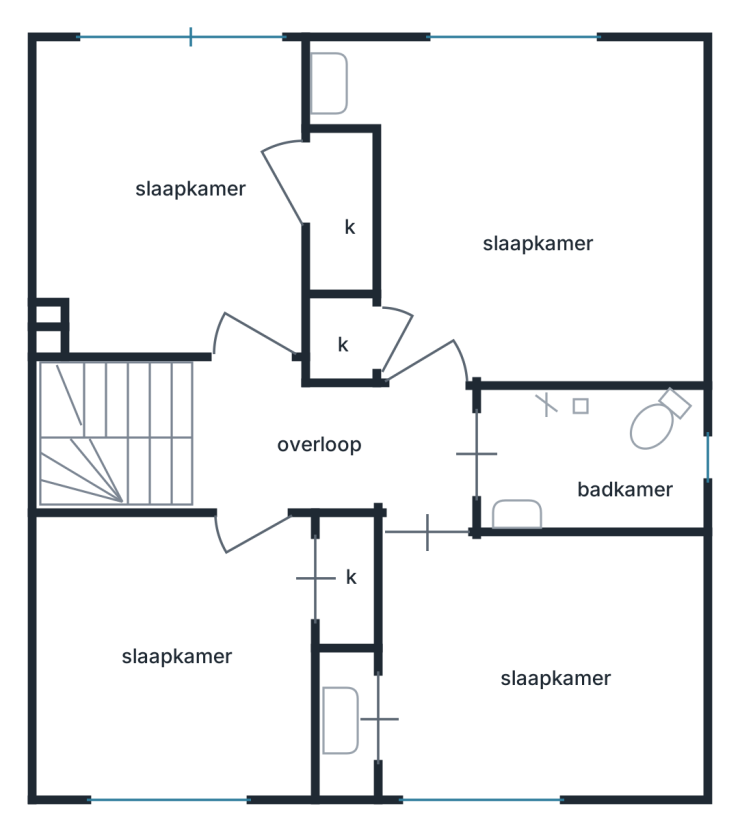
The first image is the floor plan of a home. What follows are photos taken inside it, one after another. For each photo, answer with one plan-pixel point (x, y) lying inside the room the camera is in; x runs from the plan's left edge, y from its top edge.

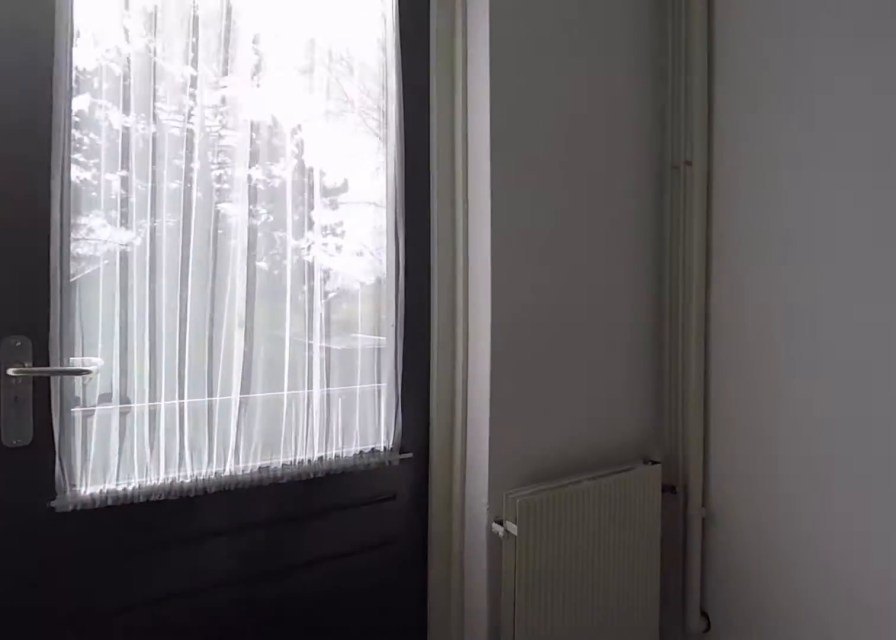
(173, 198)
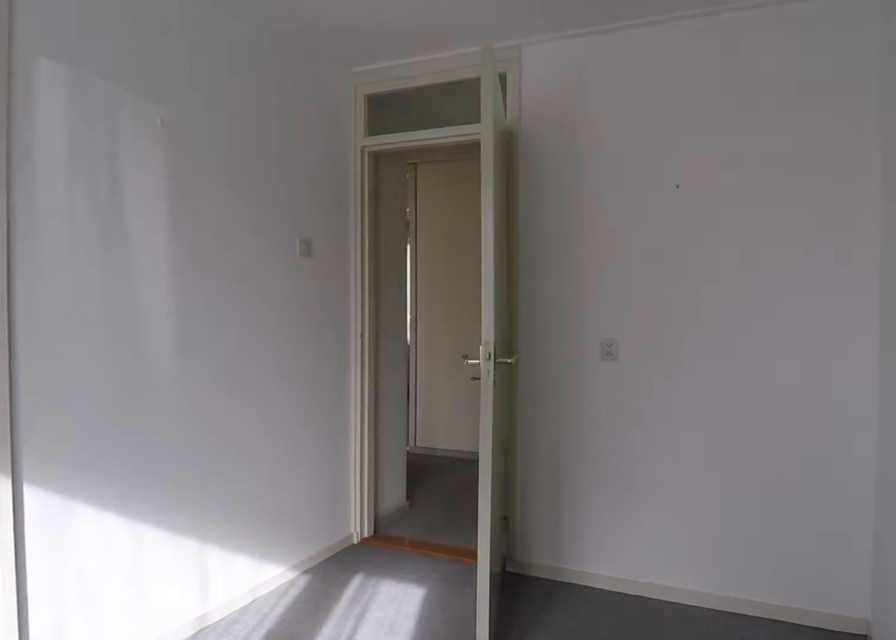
(173, 198)
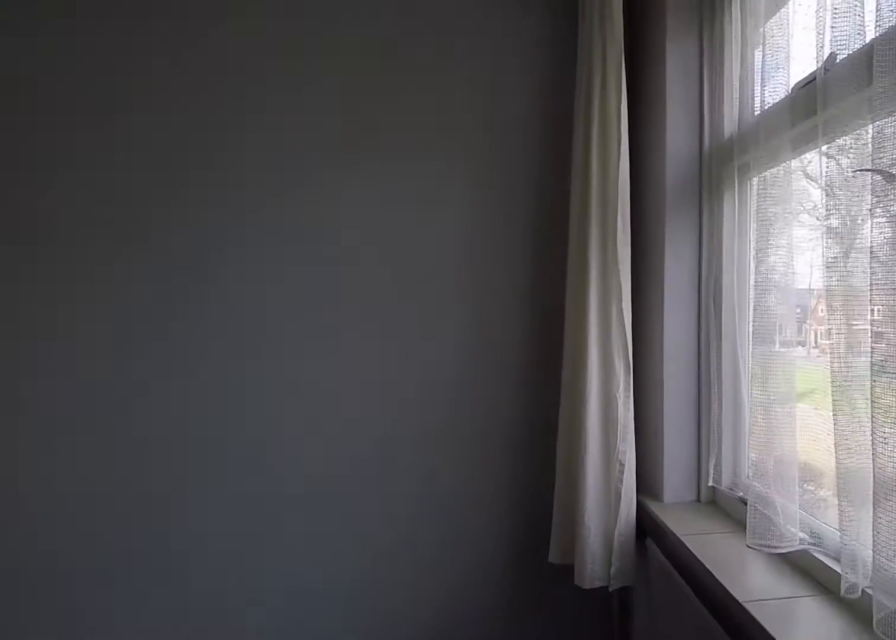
(175, 654)
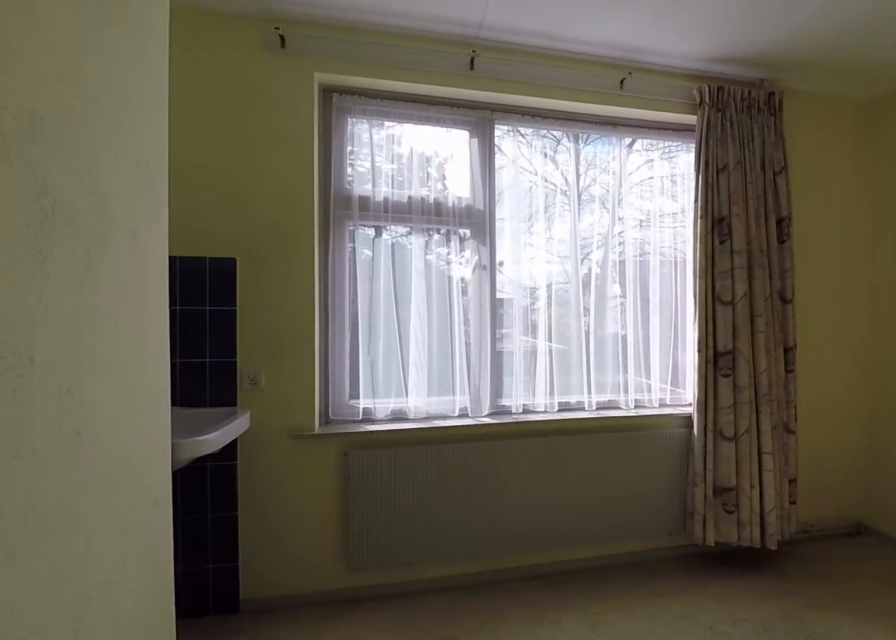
(528, 209)
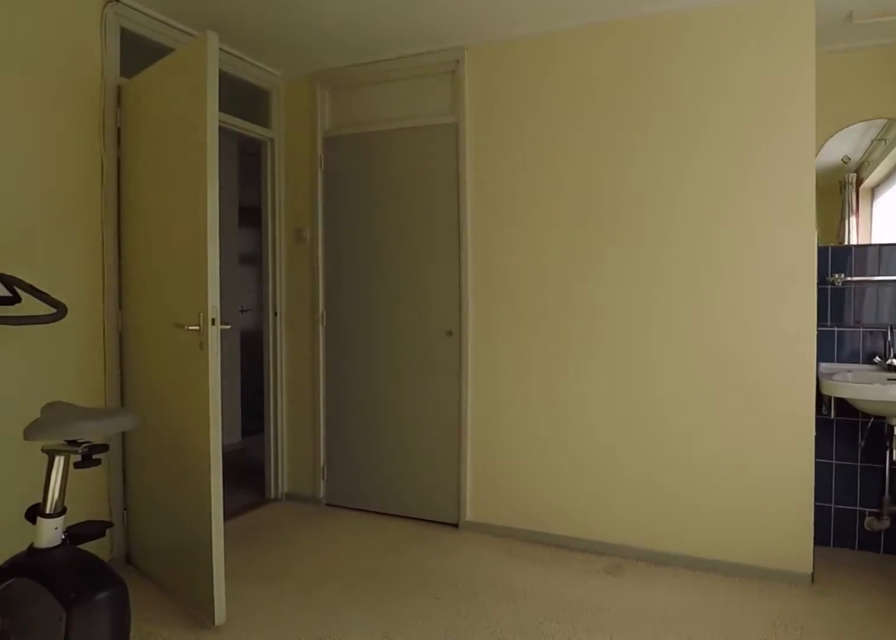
(528, 209)
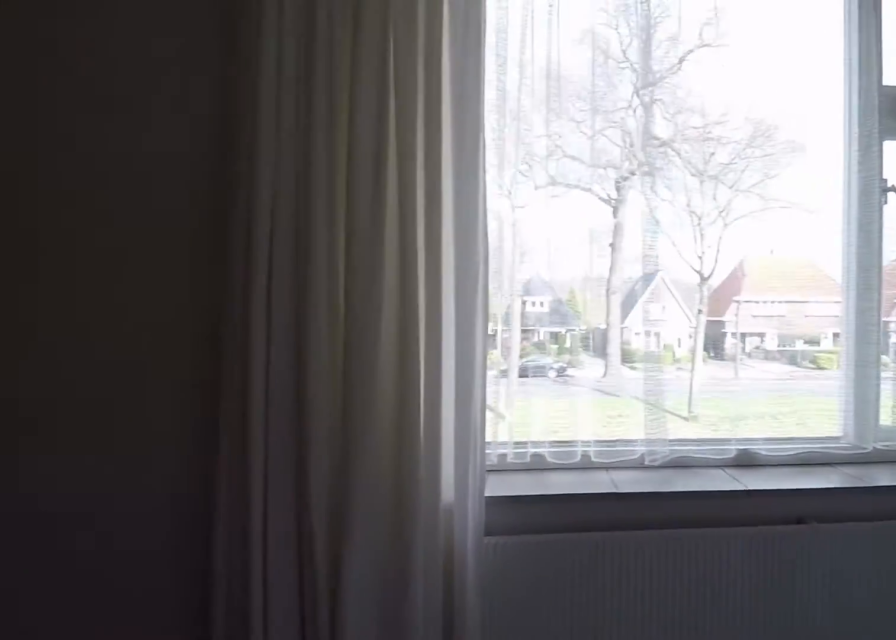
(543, 663)
